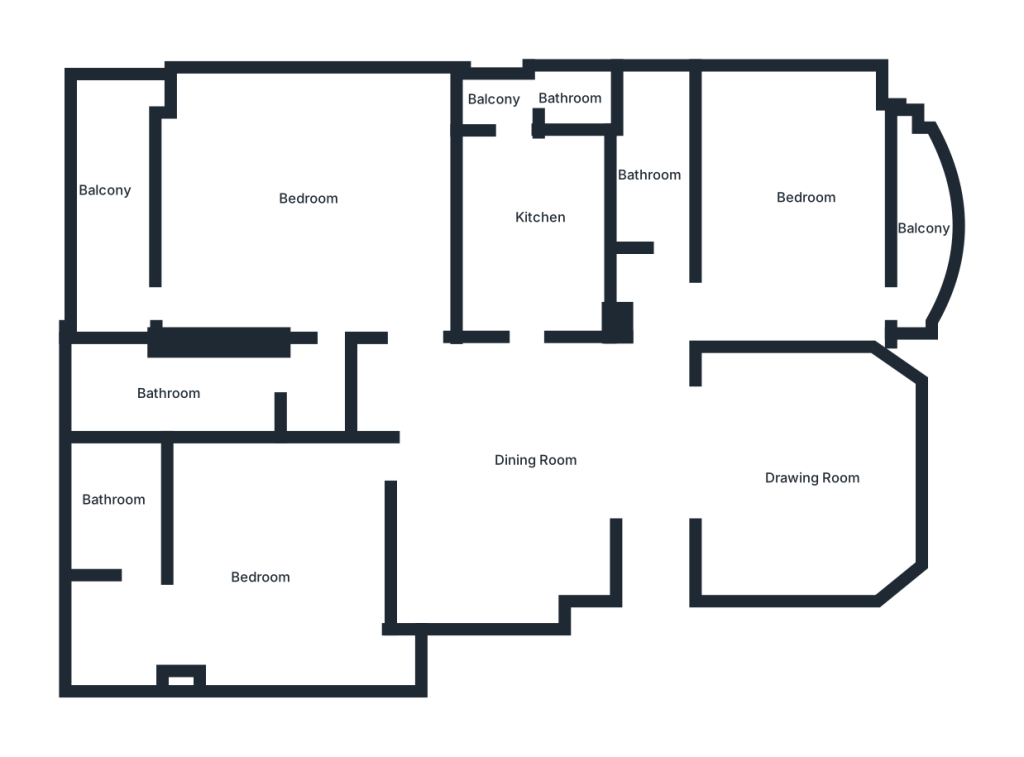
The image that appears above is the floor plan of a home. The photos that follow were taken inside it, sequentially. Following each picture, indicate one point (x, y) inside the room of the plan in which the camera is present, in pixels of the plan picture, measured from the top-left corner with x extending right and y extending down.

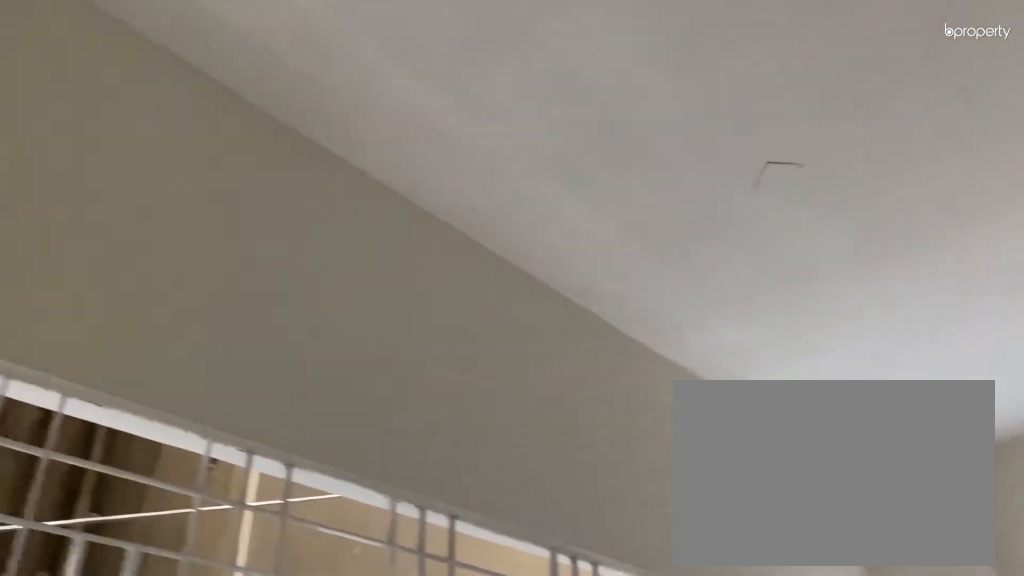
(108, 184)
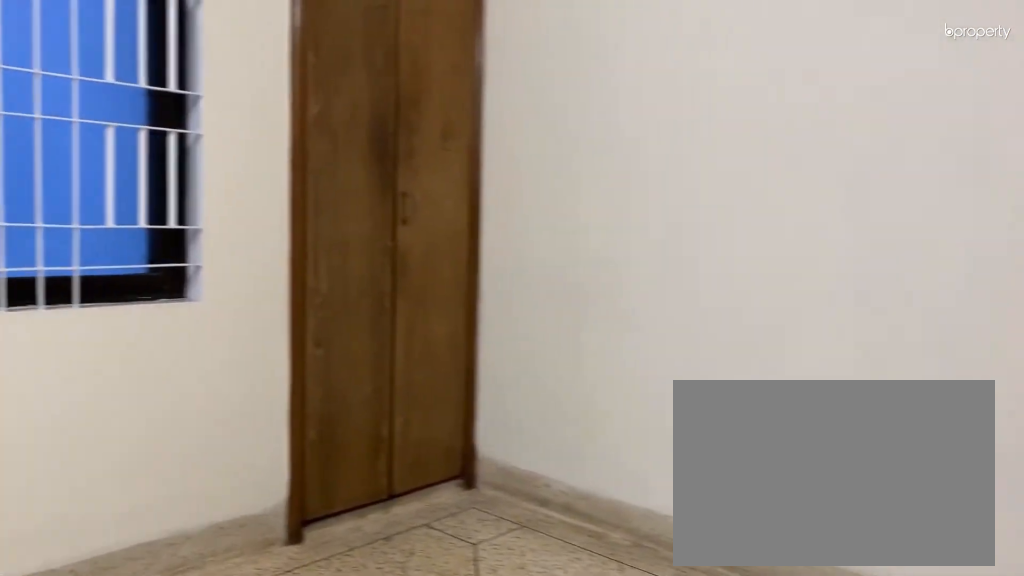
(277, 581)
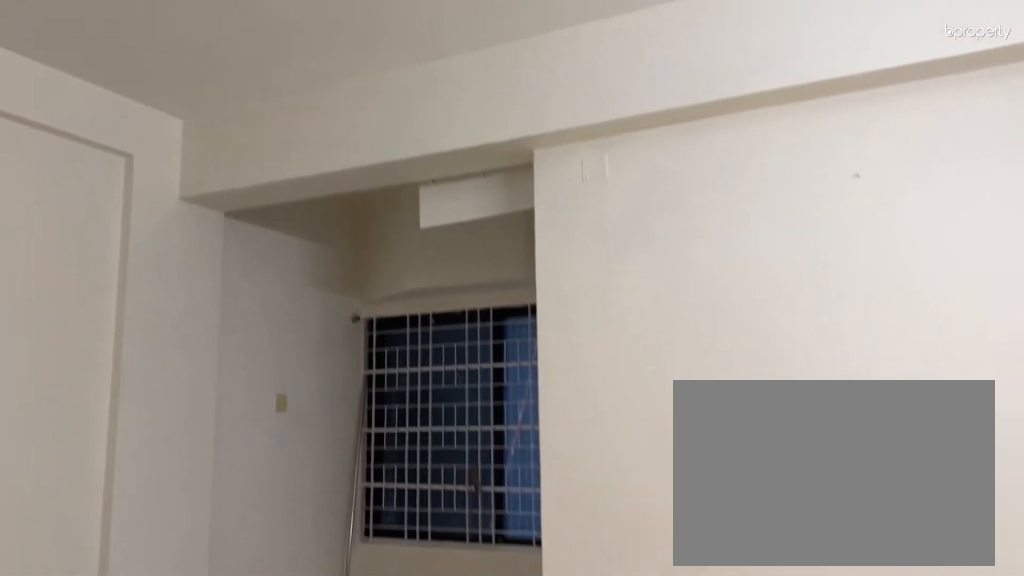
(277, 581)
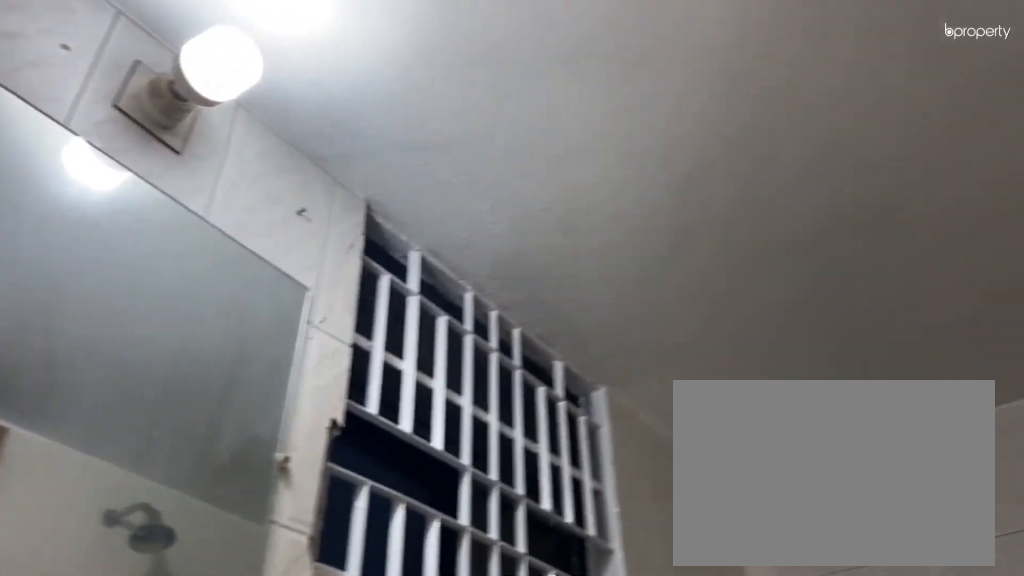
(114, 506)
